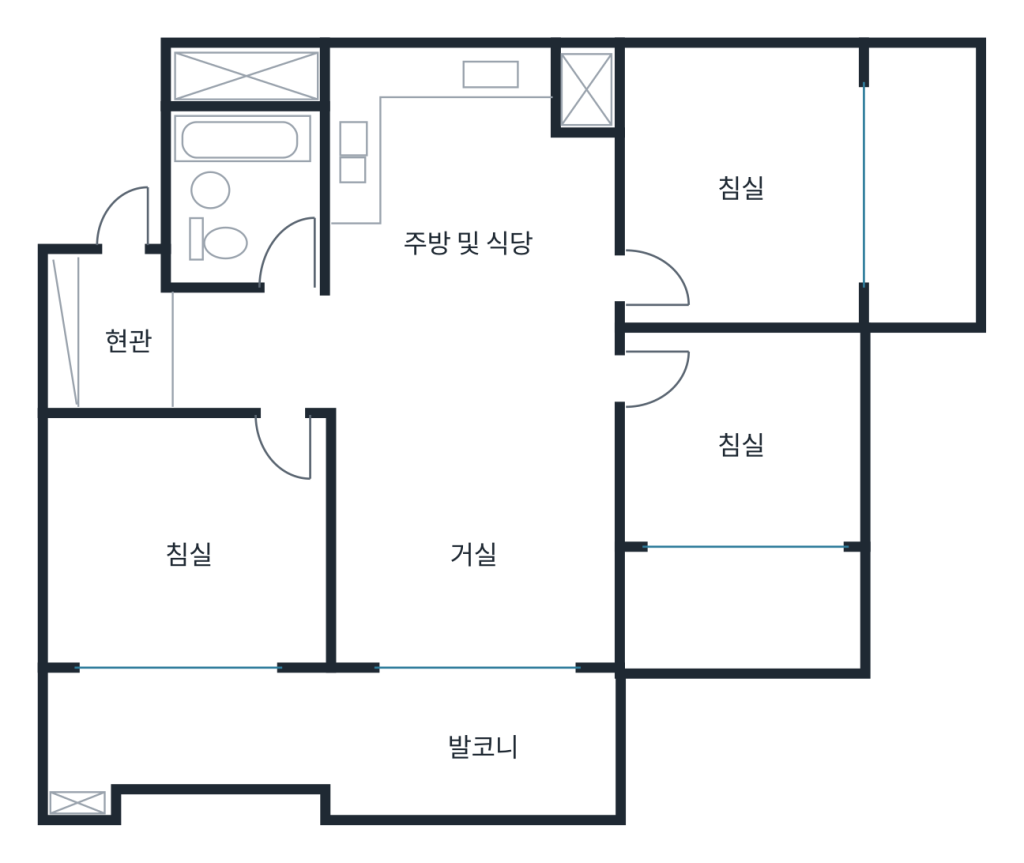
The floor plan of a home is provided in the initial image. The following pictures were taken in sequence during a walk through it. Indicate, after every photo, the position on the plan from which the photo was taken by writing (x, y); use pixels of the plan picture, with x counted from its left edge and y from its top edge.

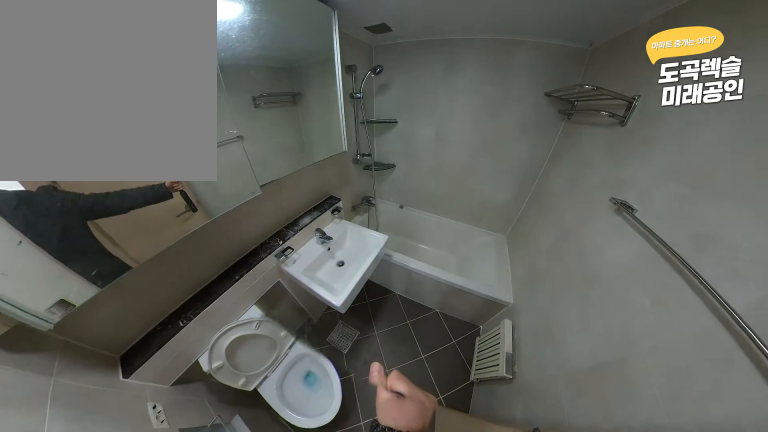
(281, 243)
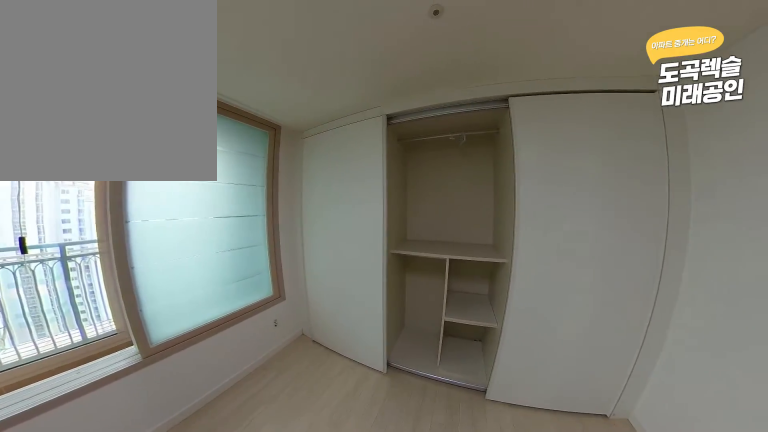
(242, 622)
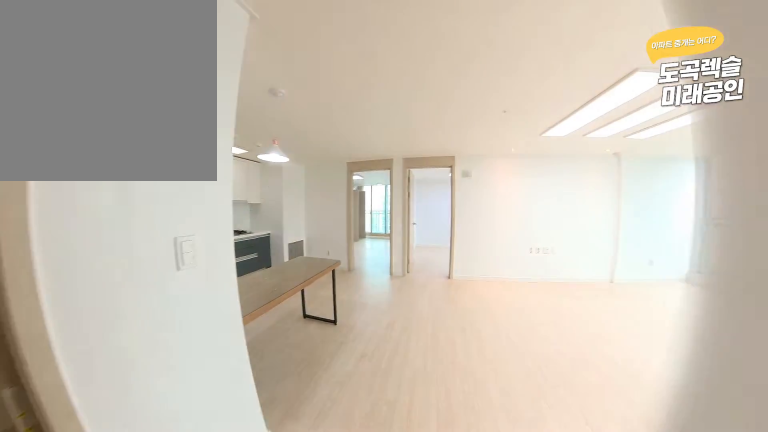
(296, 356)
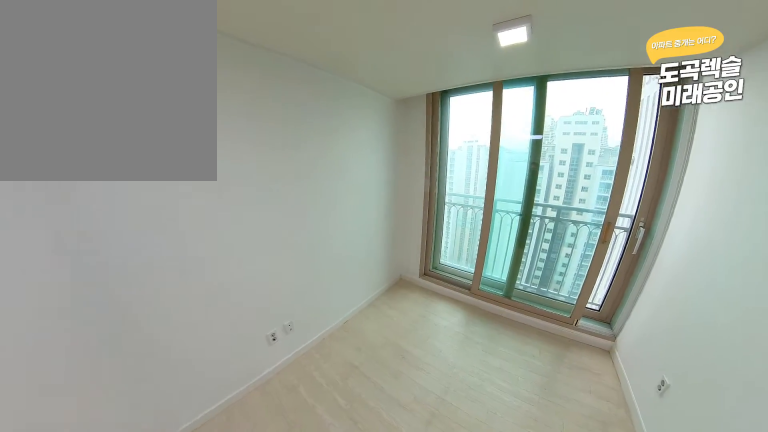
(696, 420)
